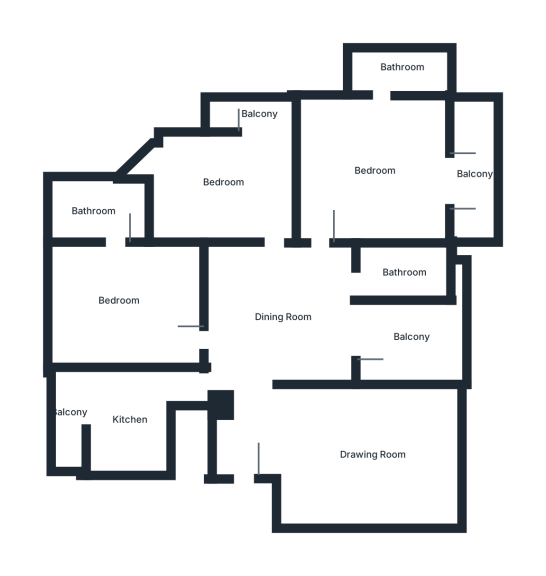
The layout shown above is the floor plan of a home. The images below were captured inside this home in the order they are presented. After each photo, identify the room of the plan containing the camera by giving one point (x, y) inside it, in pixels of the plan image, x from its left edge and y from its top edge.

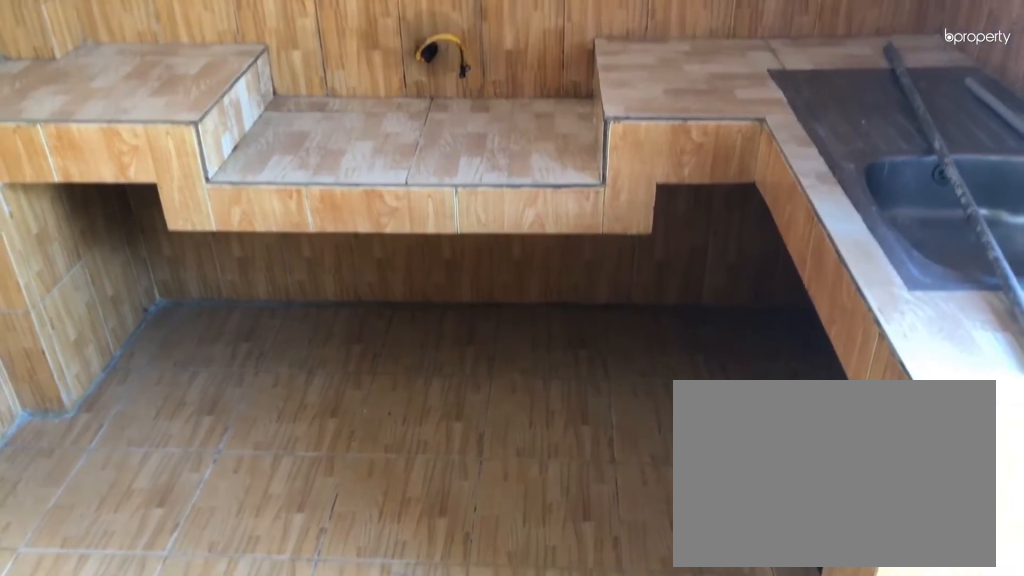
(126, 424)
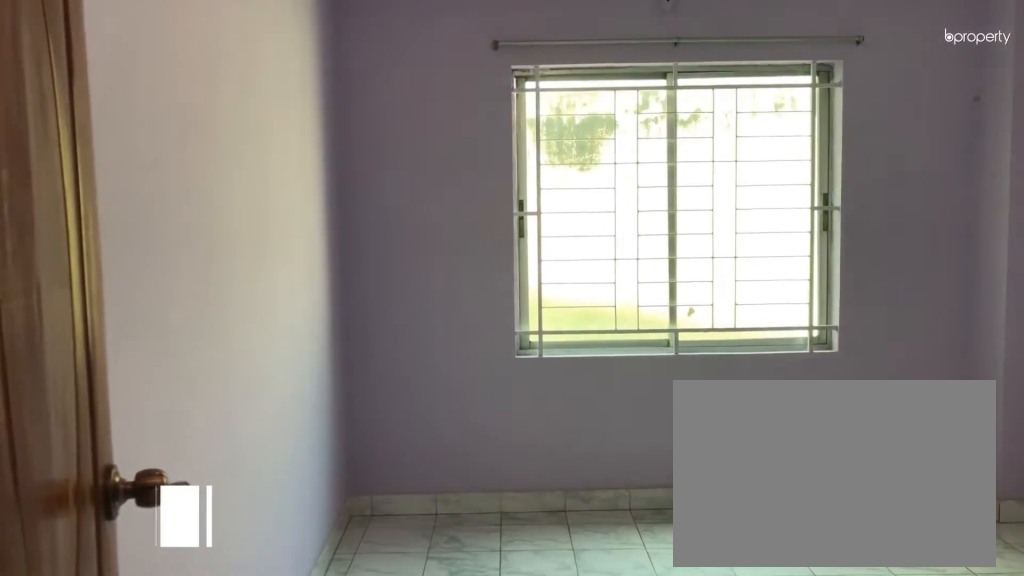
(119, 300)
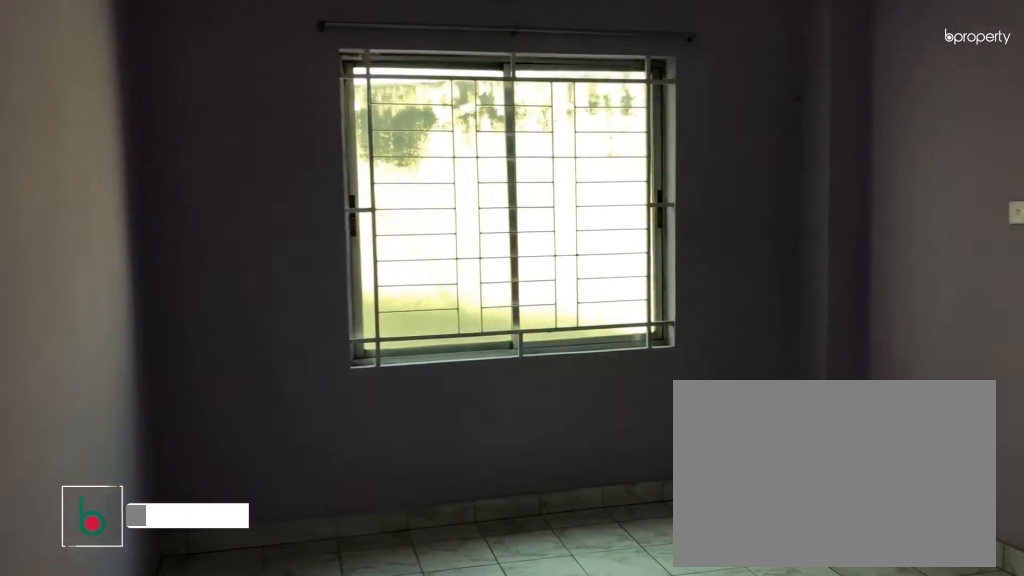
(119, 300)
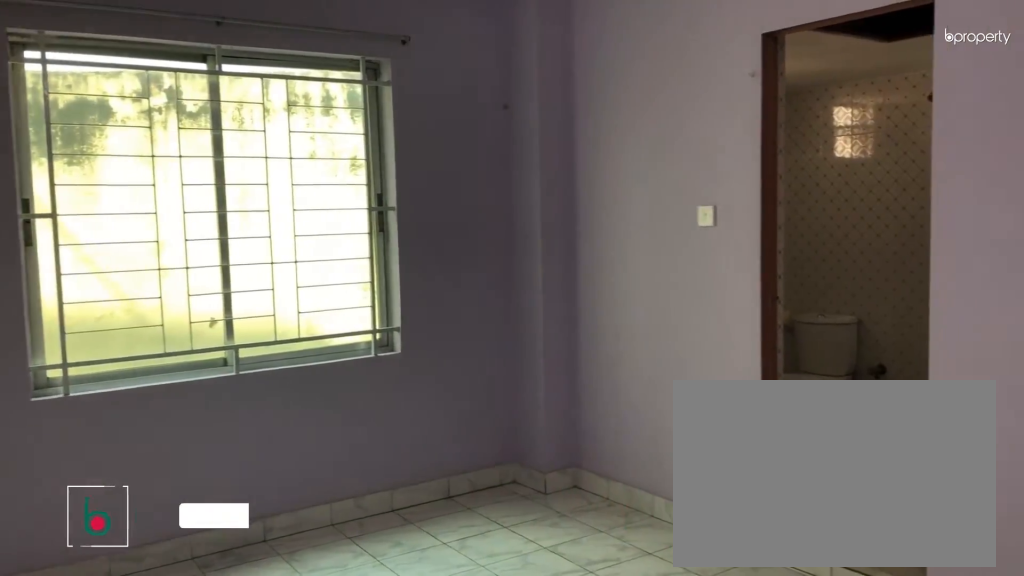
(119, 300)
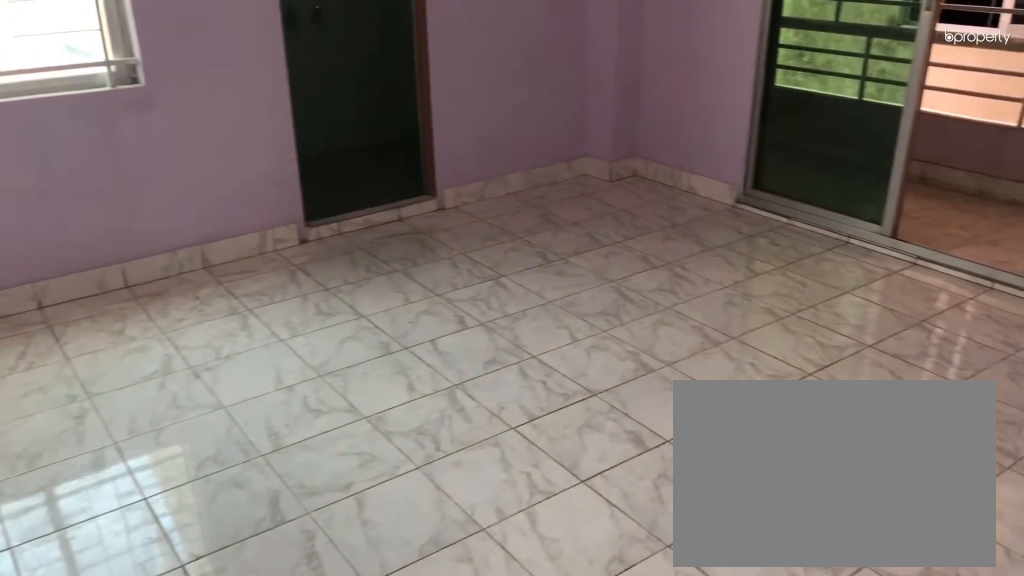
(371, 168)
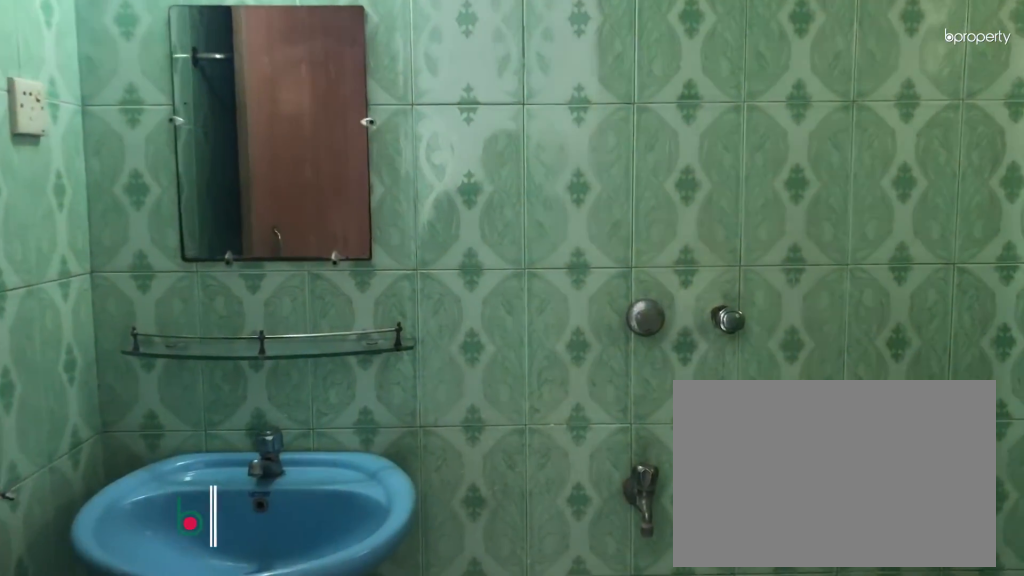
(401, 70)
